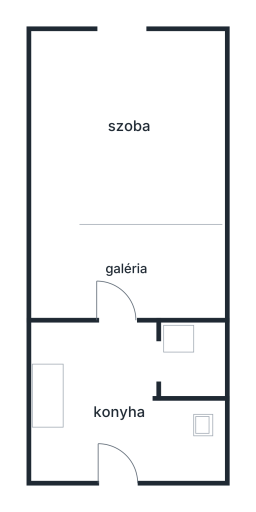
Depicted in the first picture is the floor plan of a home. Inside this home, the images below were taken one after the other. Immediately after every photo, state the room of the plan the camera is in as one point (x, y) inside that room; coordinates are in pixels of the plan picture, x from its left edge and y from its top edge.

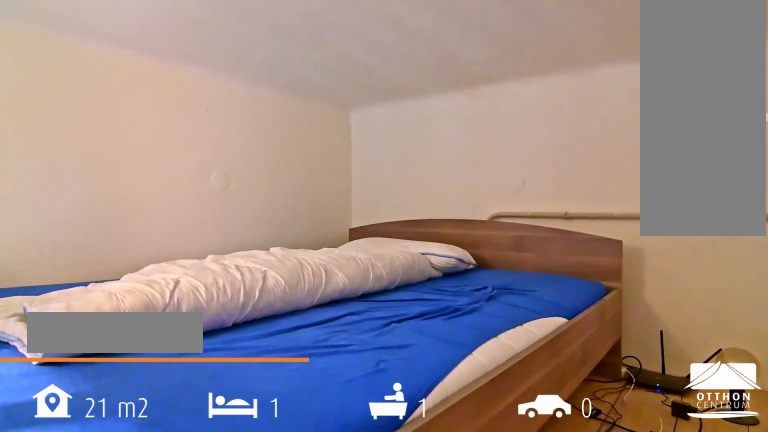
(127, 265)
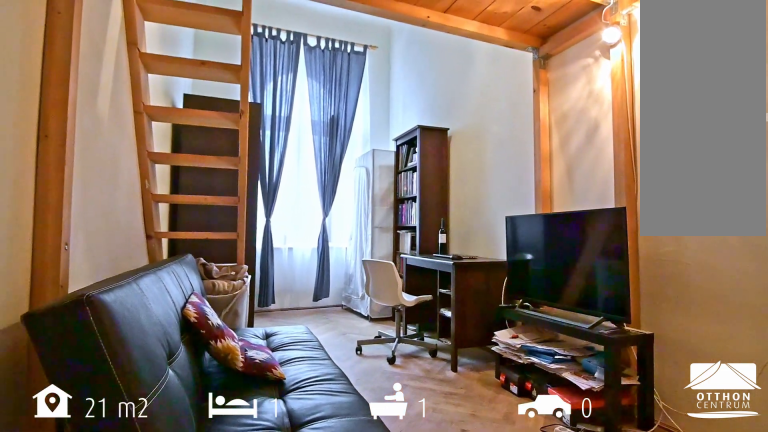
(132, 131)
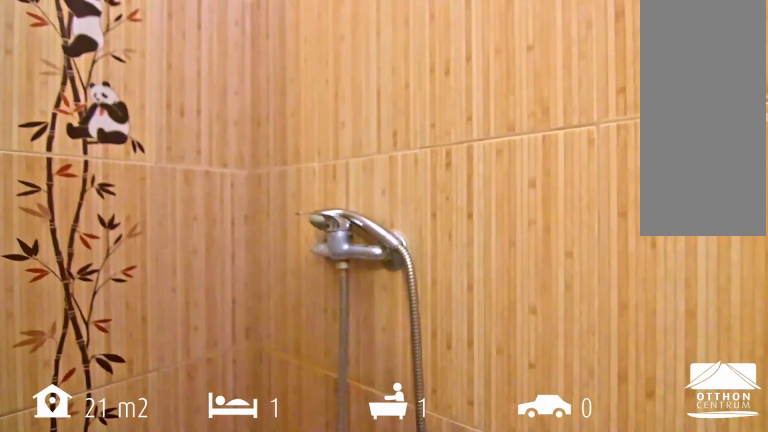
(197, 361)
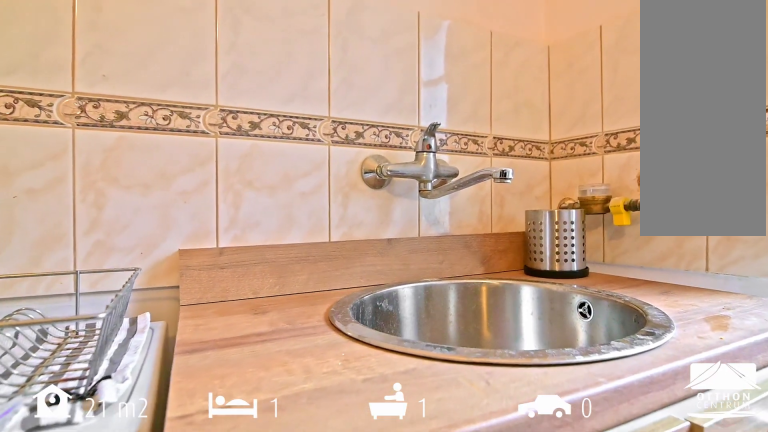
(111, 414)
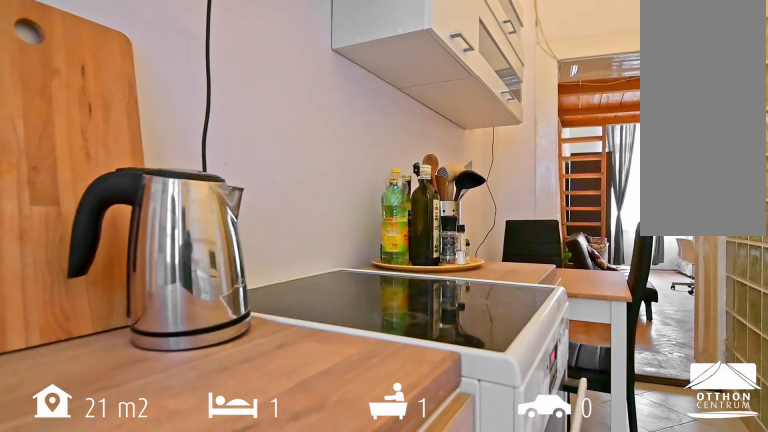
(111, 414)
